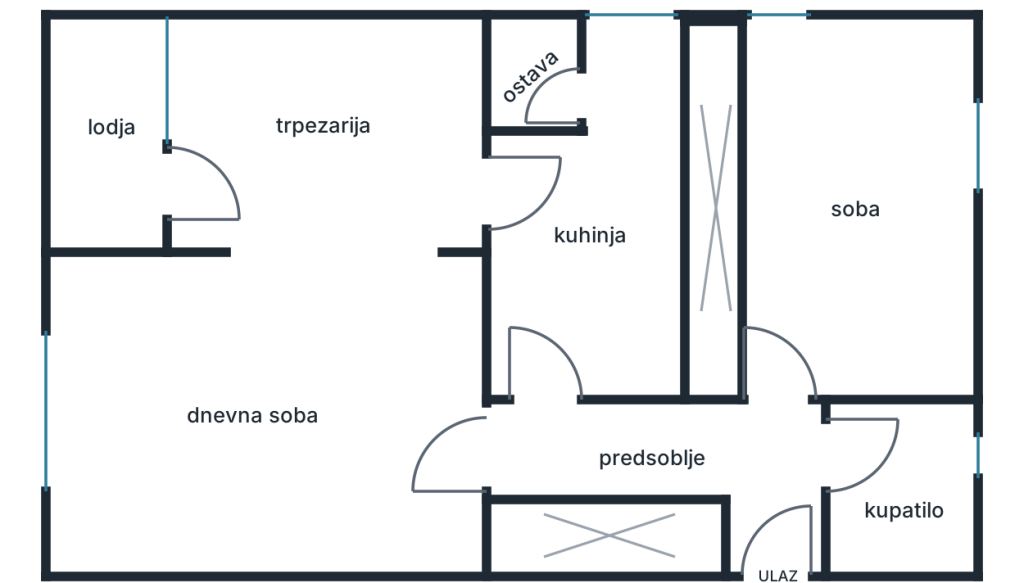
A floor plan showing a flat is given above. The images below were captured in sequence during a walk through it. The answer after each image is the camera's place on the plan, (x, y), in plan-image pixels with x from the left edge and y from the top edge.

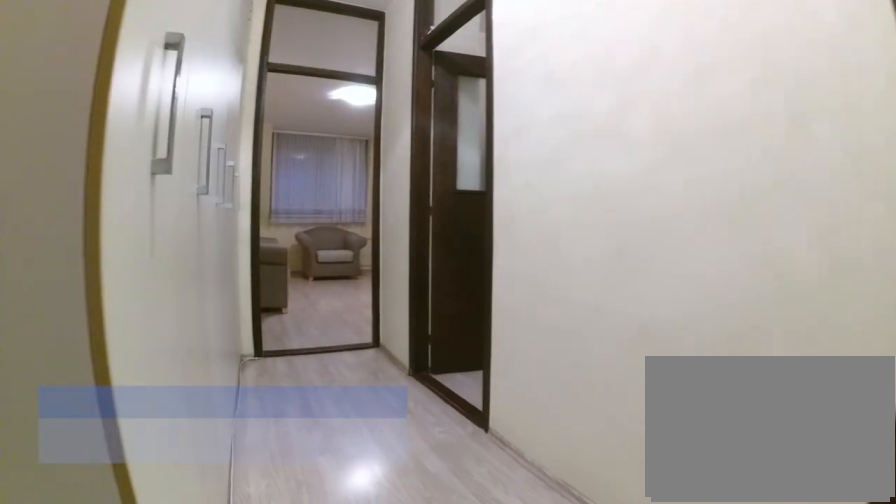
(772, 474)
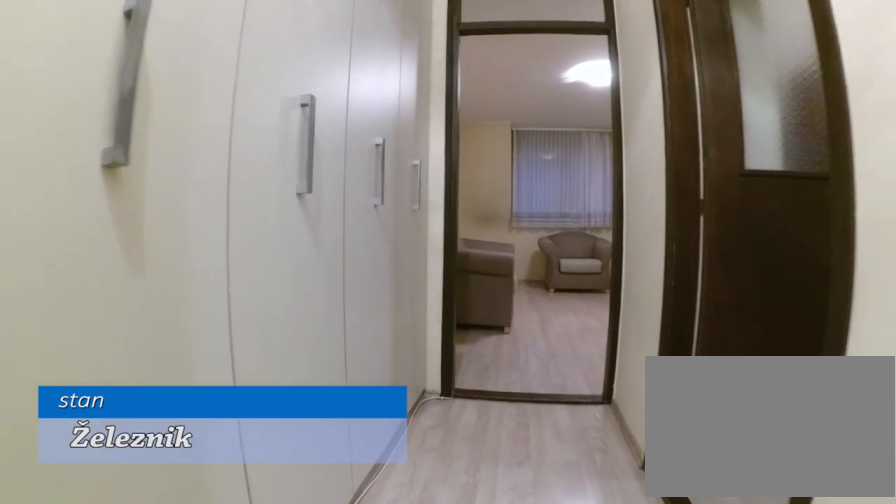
(692, 452)
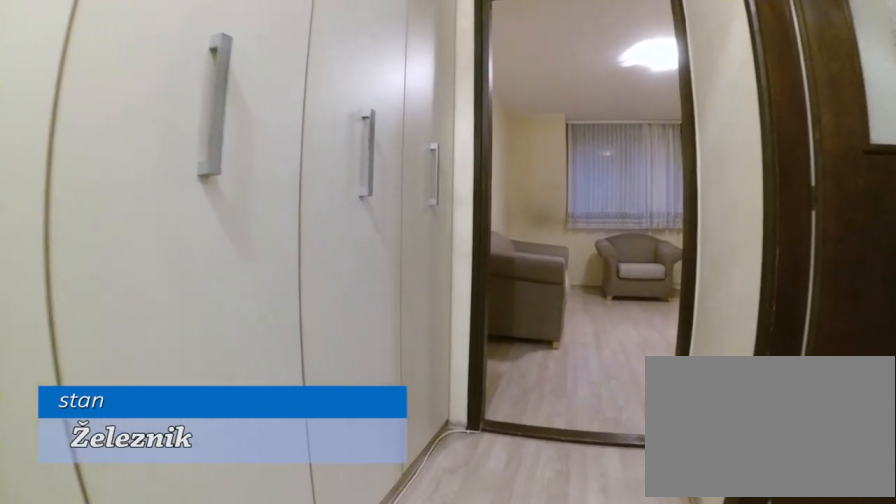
(662, 451)
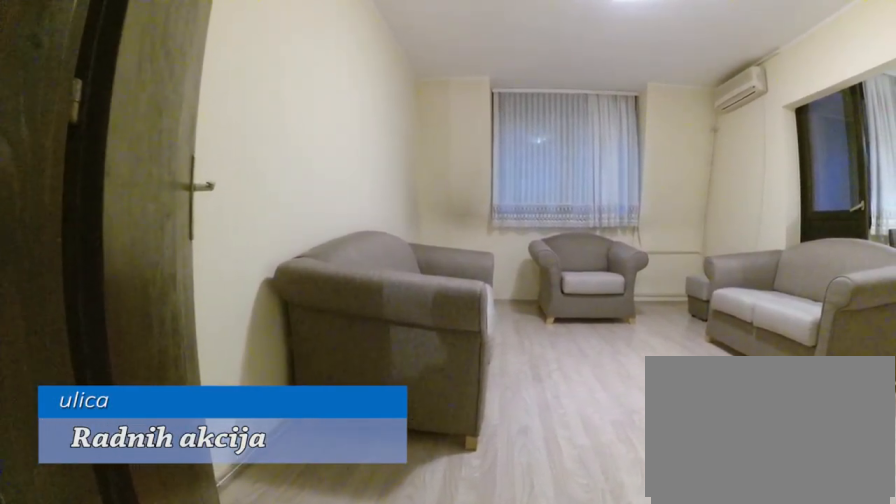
(536, 453)
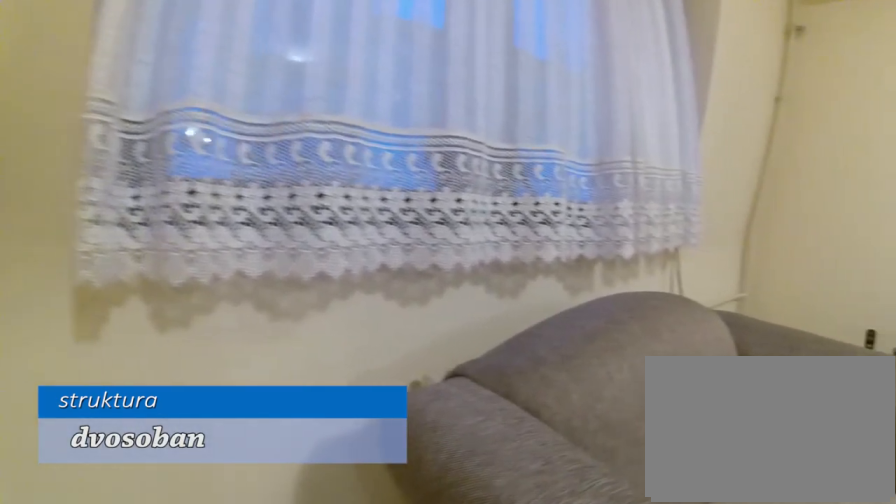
(112, 463)
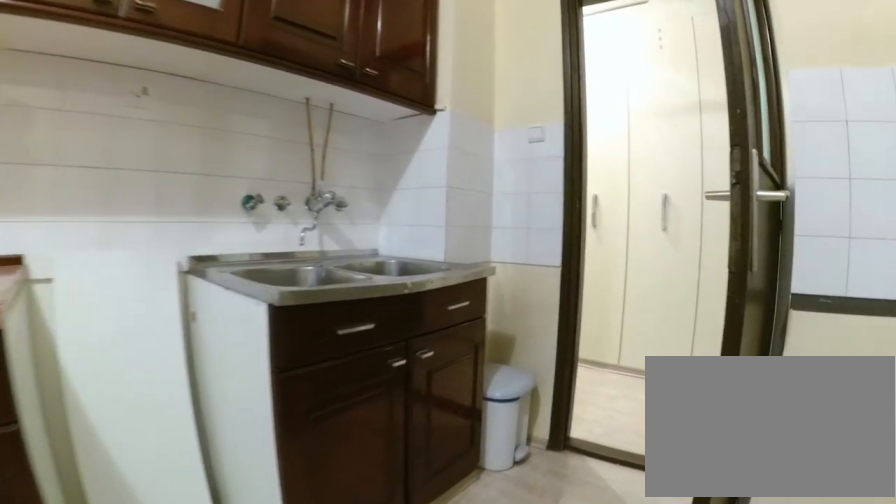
(616, 207)
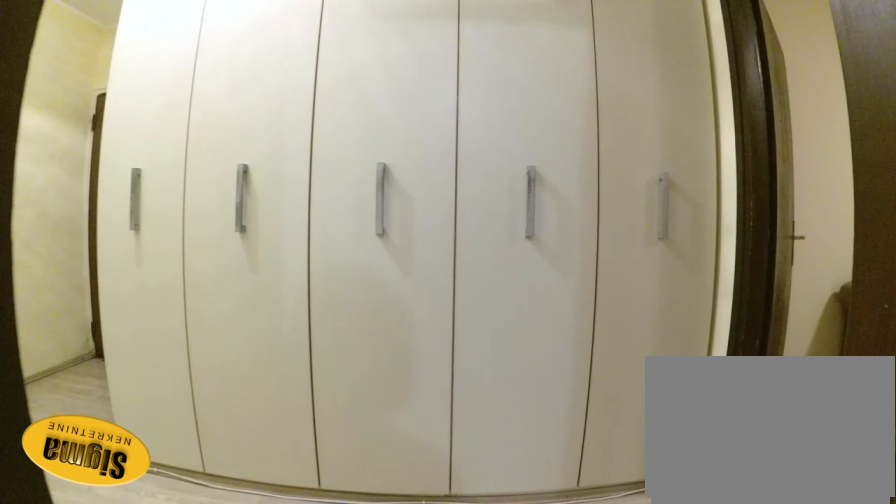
(552, 340)
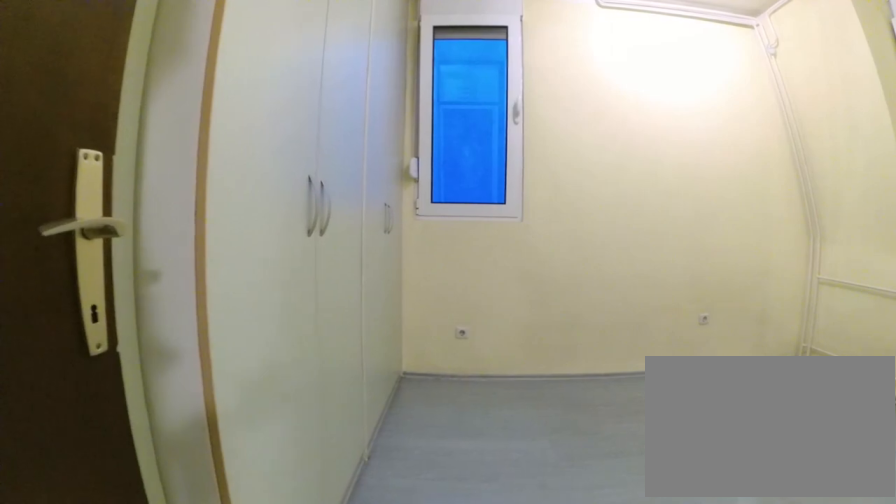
(773, 409)
